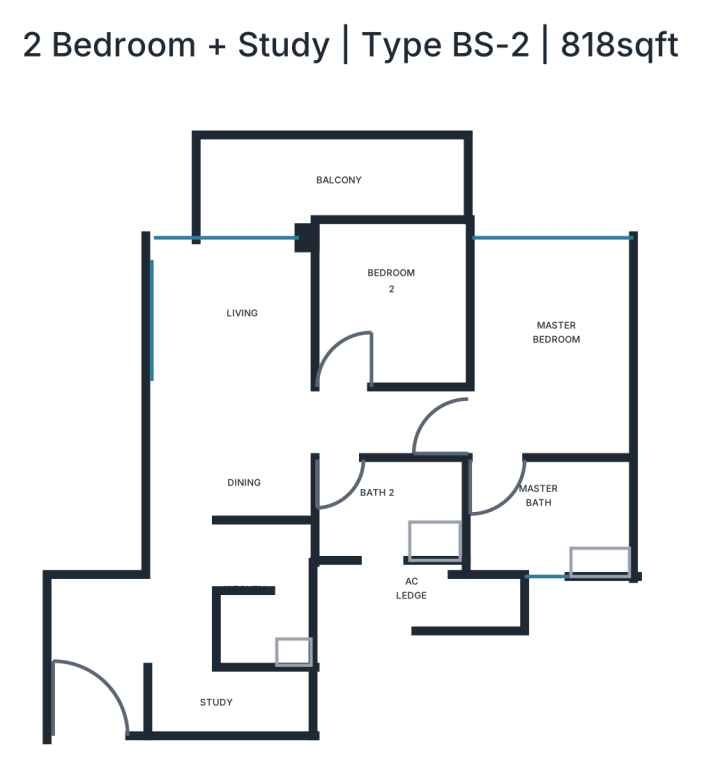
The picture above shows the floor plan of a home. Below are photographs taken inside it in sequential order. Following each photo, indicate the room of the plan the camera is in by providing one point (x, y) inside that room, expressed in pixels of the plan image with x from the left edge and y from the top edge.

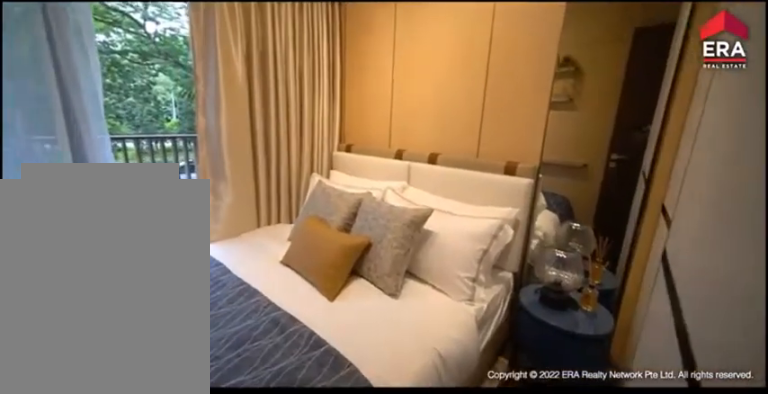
(388, 305)
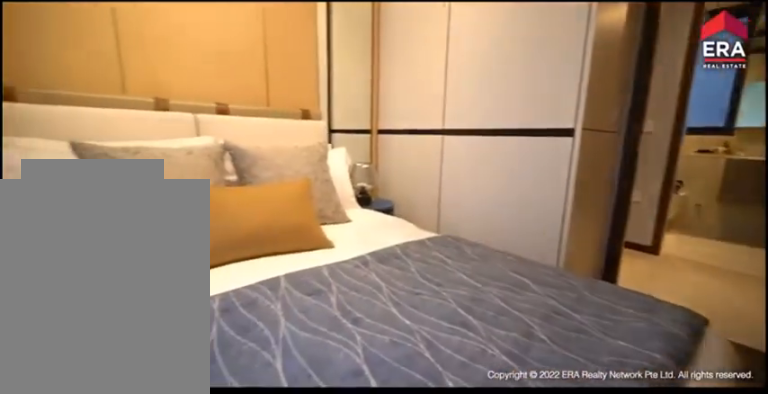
(388, 305)
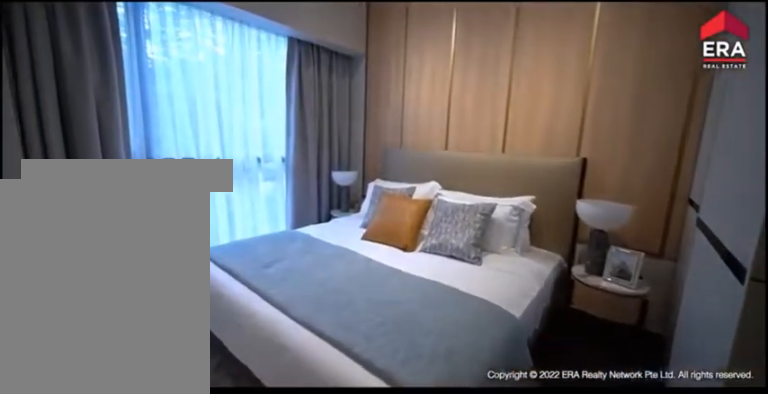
(551, 353)
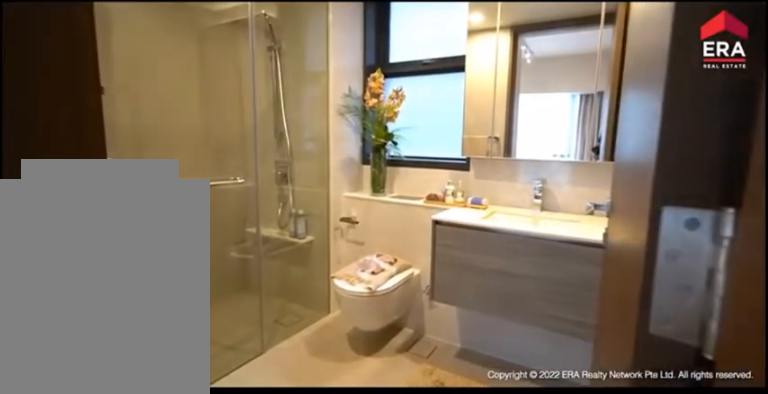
(538, 510)
